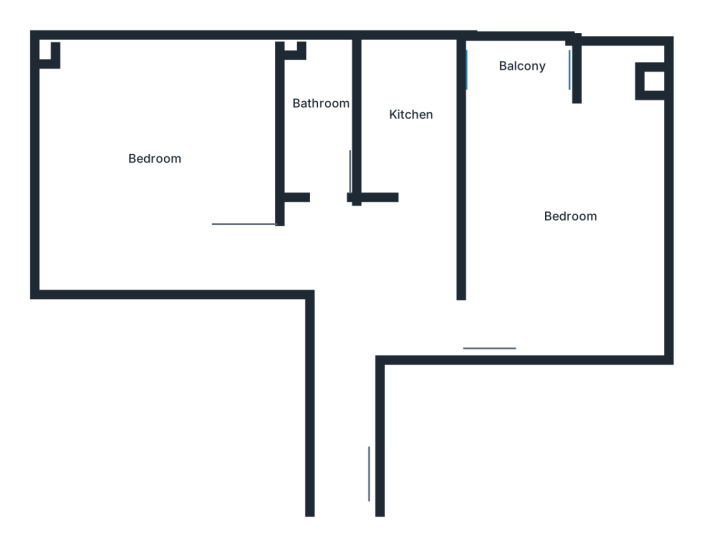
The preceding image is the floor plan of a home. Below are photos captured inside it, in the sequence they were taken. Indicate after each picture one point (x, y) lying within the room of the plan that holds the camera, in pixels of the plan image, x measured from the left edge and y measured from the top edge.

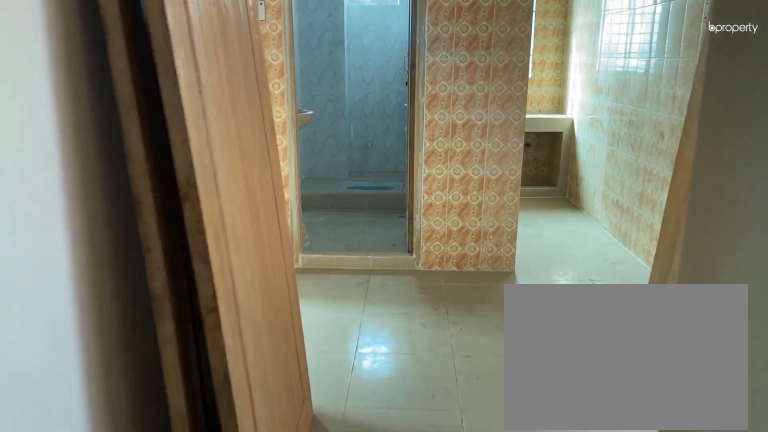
(347, 454)
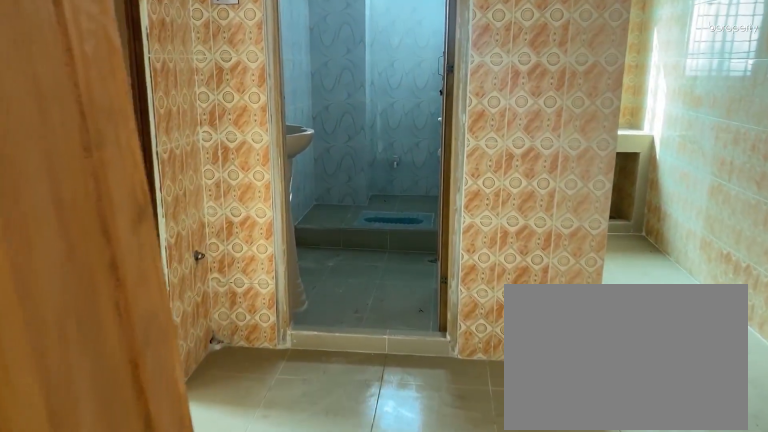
(370, 280)
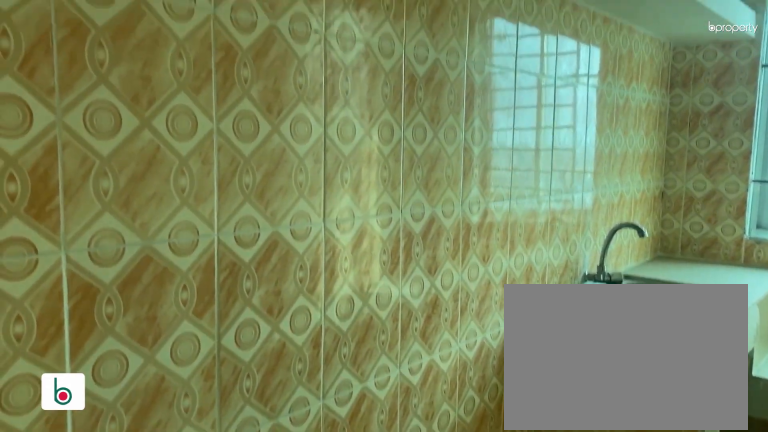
(397, 128)
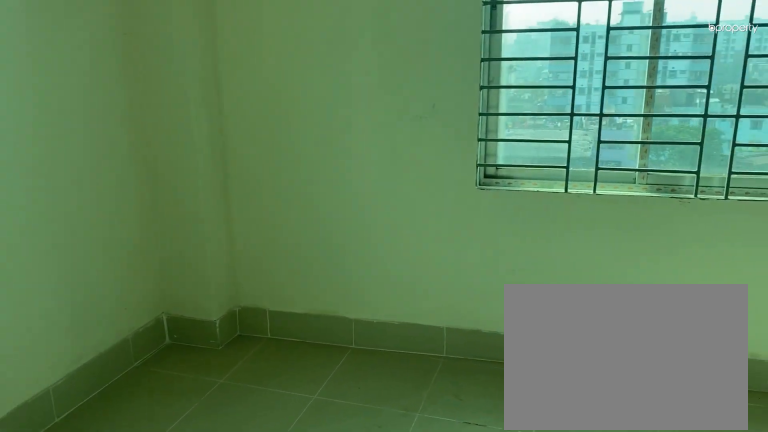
(155, 151)
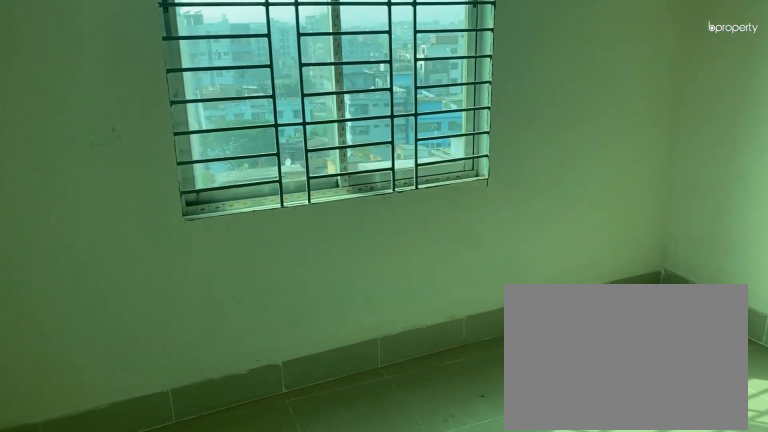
(155, 151)
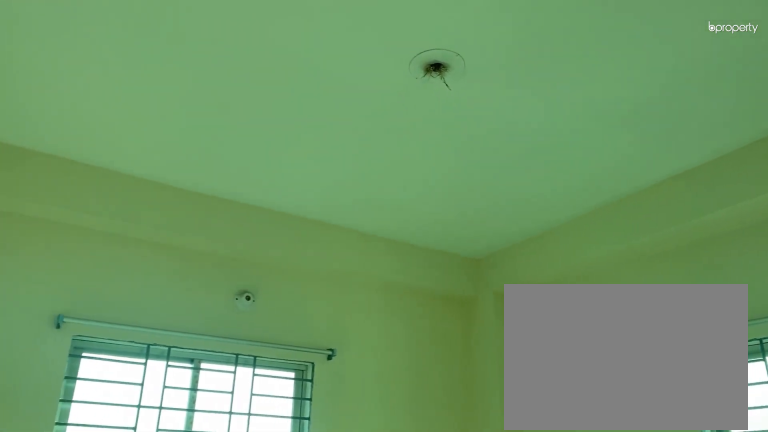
(155, 151)
